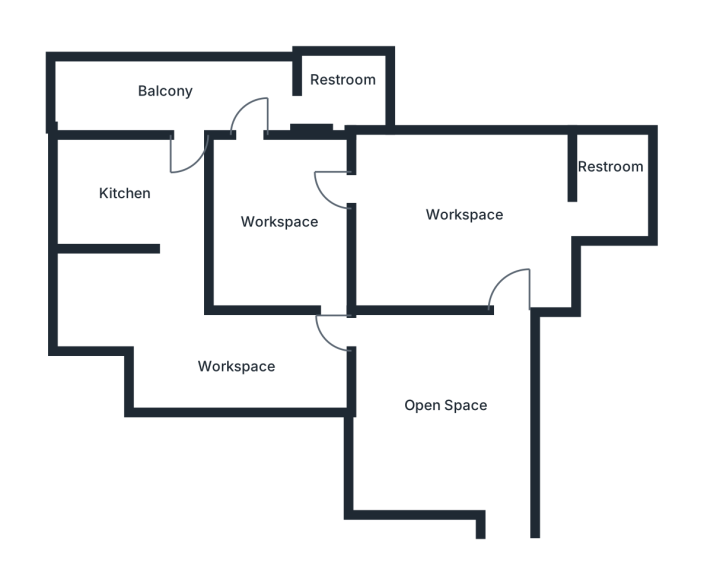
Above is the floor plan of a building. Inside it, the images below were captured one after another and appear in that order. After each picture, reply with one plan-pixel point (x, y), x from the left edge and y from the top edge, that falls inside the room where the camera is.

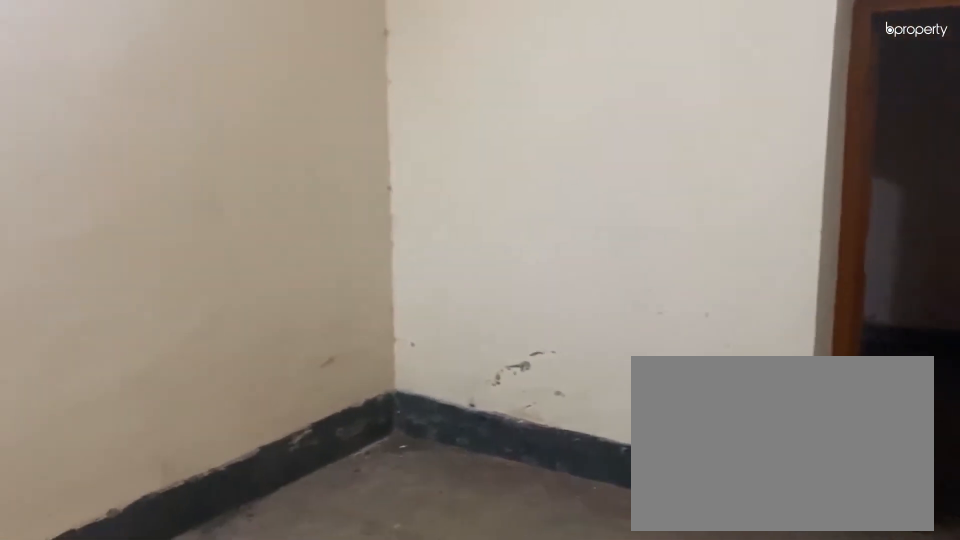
(457, 211)
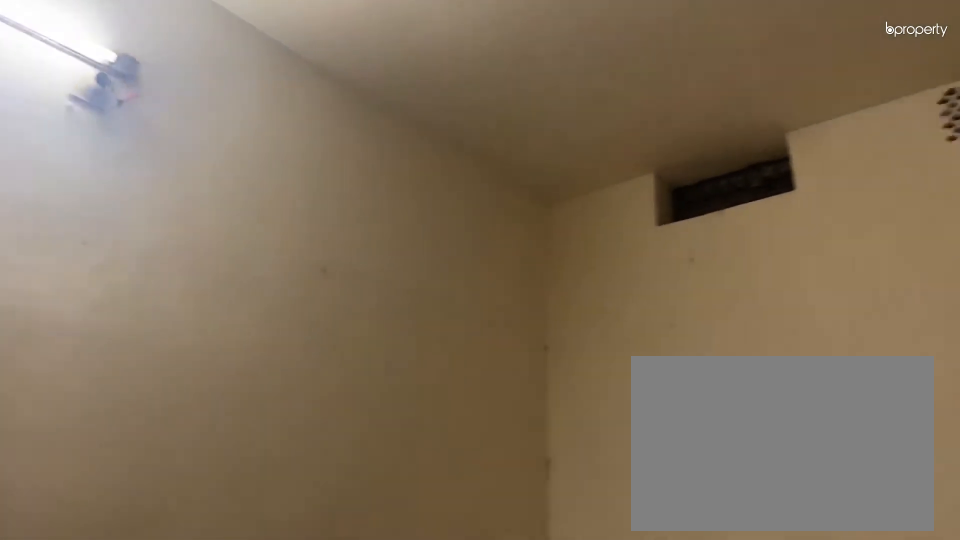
(457, 211)
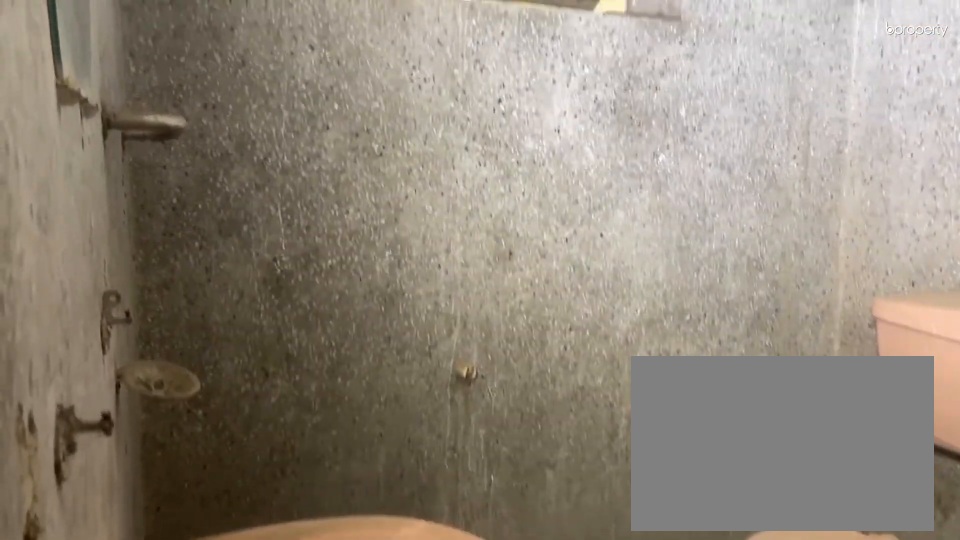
(608, 181)
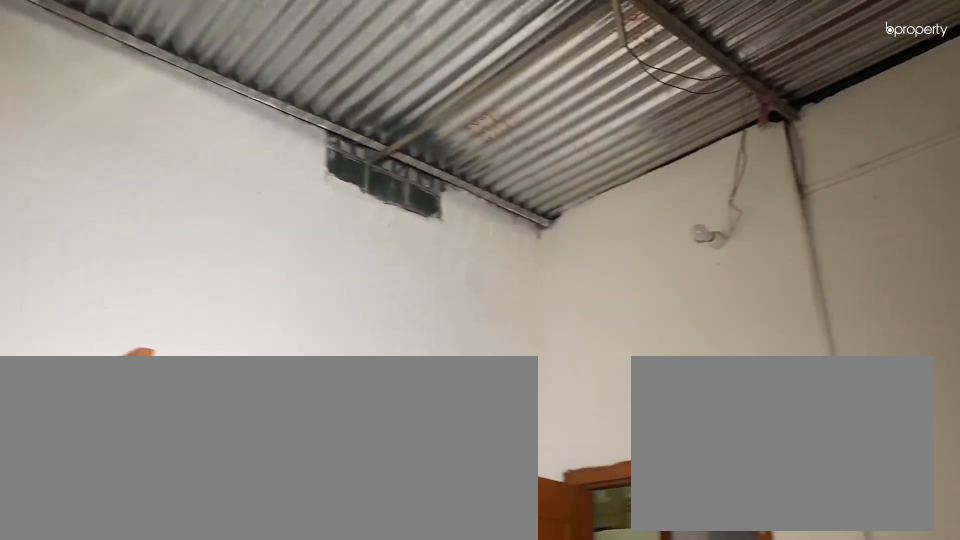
(273, 218)
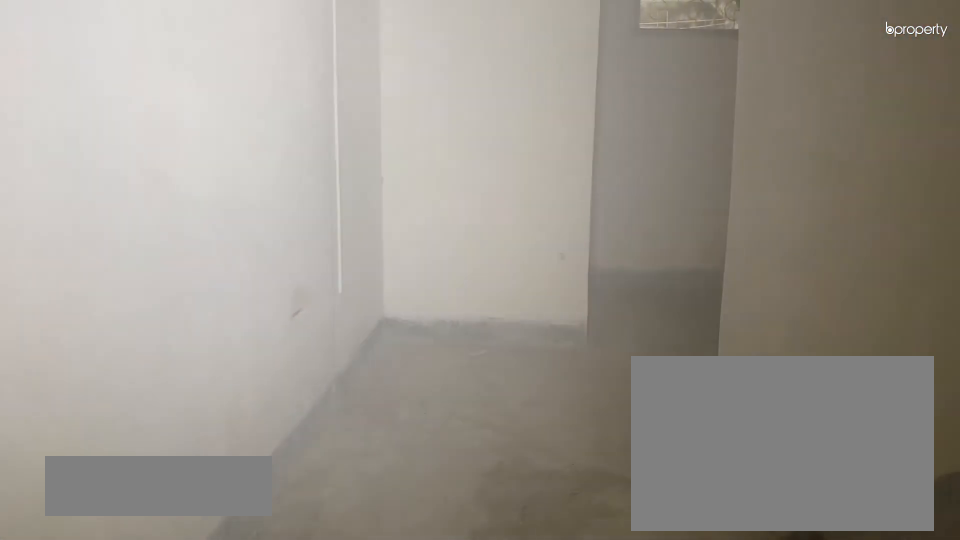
(280, 369)
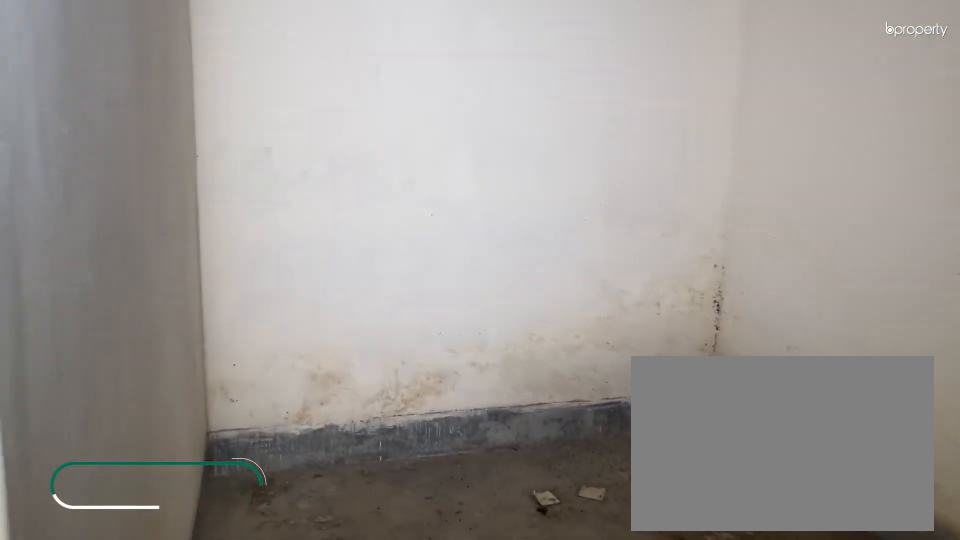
(110, 298)
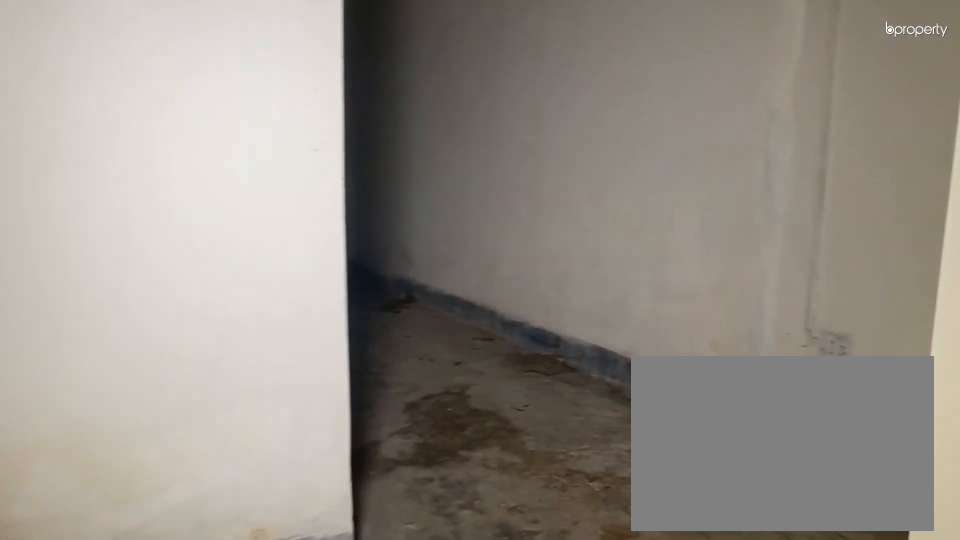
(265, 367)
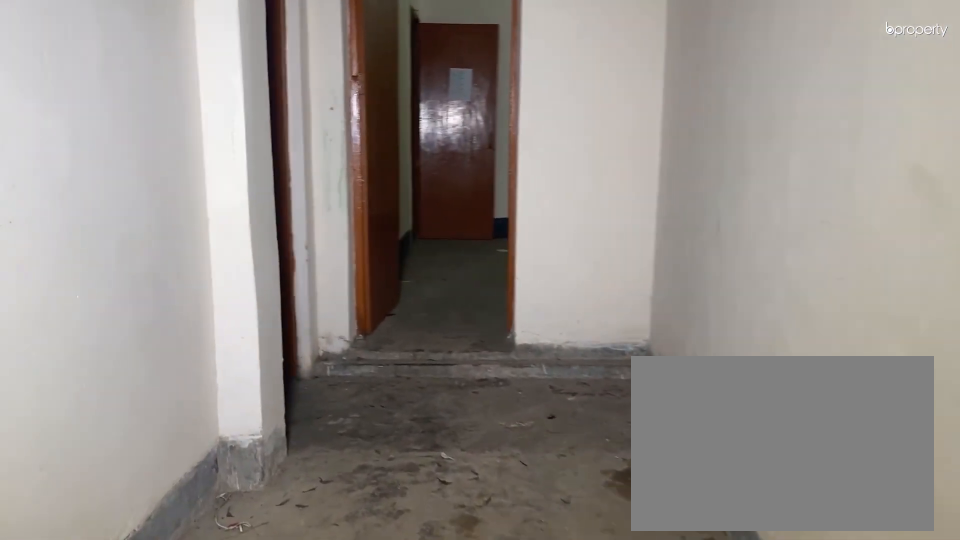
(265, 367)
